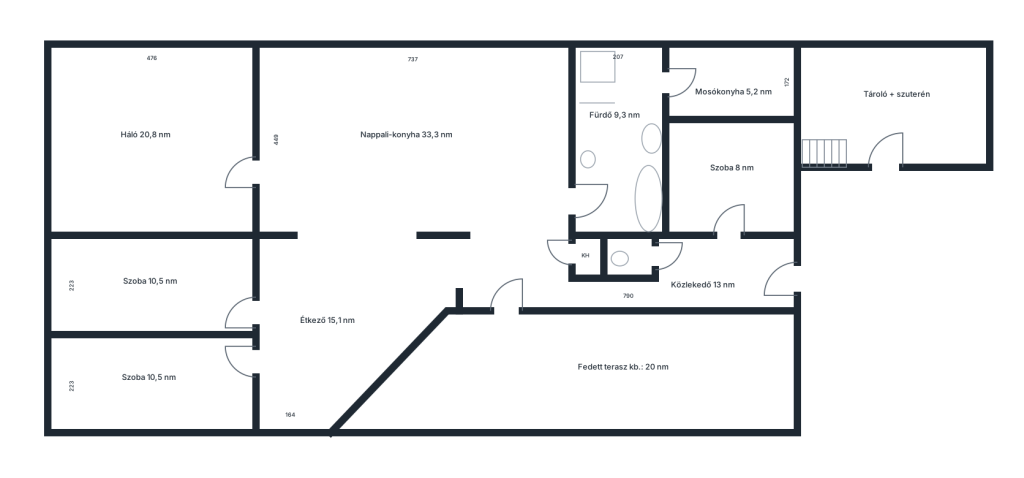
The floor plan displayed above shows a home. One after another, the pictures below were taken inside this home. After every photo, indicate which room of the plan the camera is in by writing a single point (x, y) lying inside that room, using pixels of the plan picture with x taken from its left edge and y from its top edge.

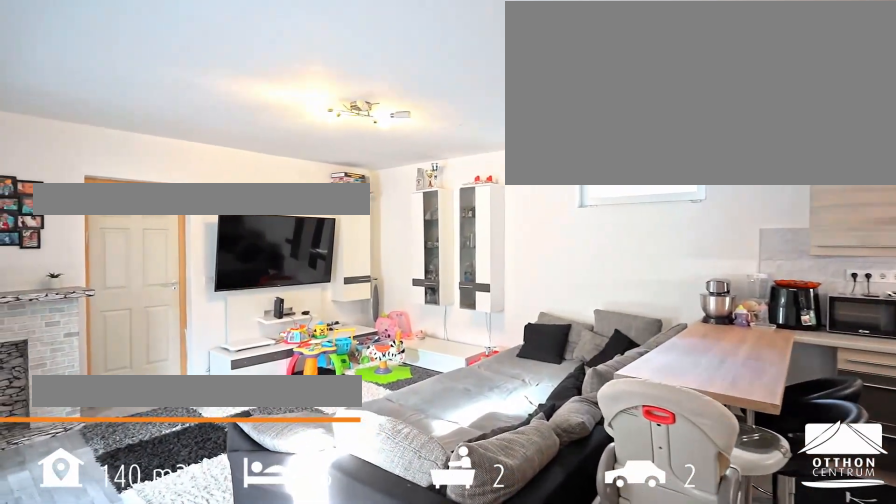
(415, 140)
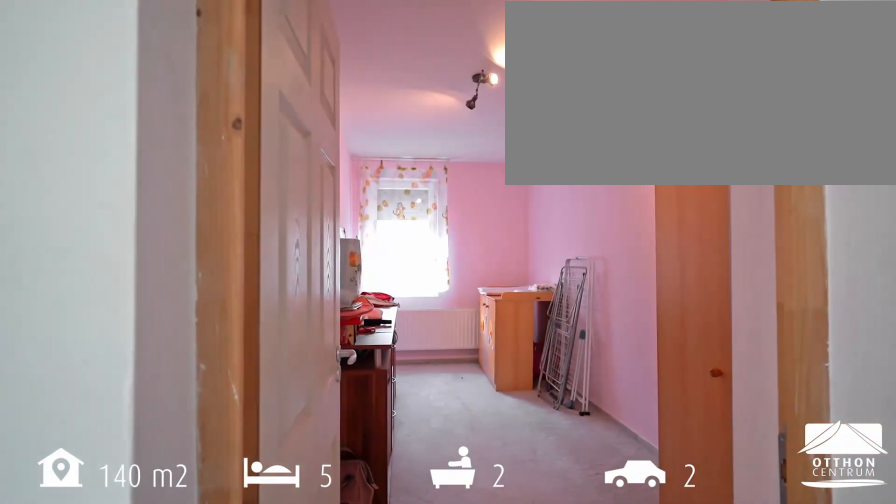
(154, 285)
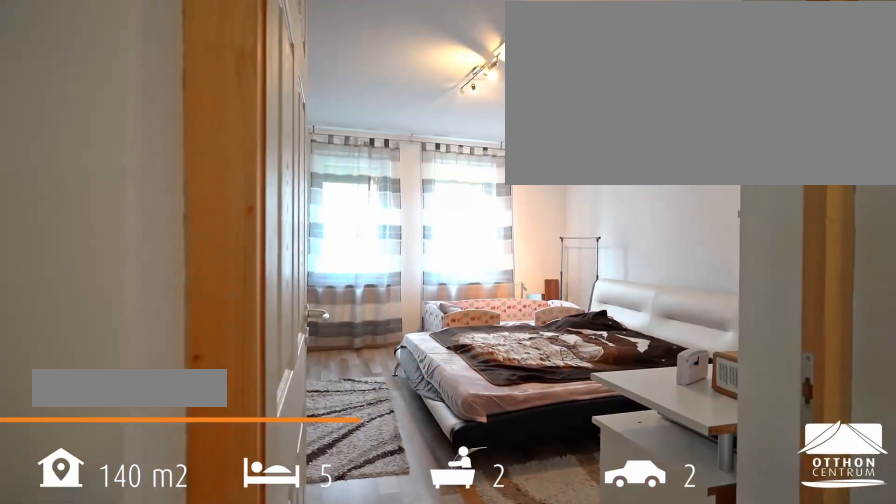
(150, 137)
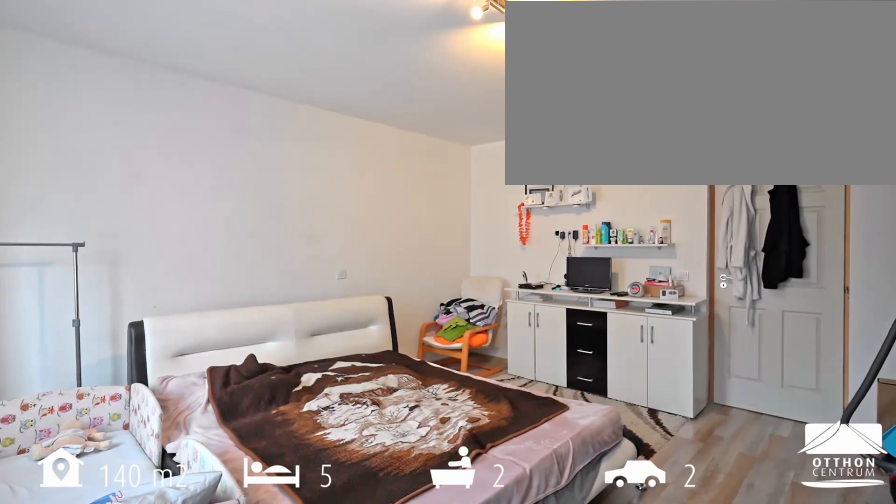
(150, 137)
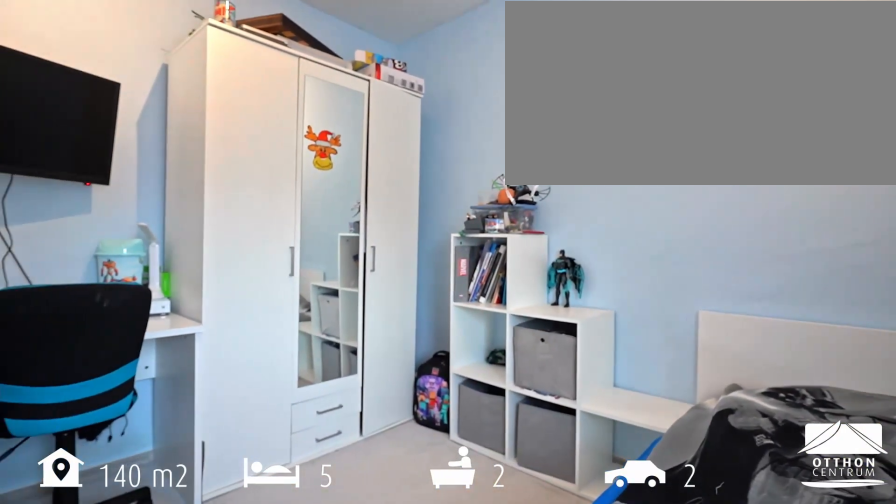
(730, 181)
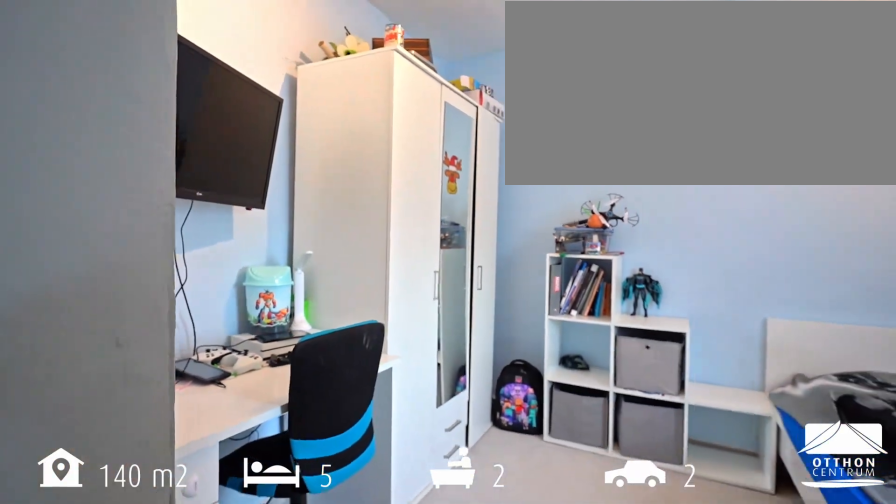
(730, 181)
